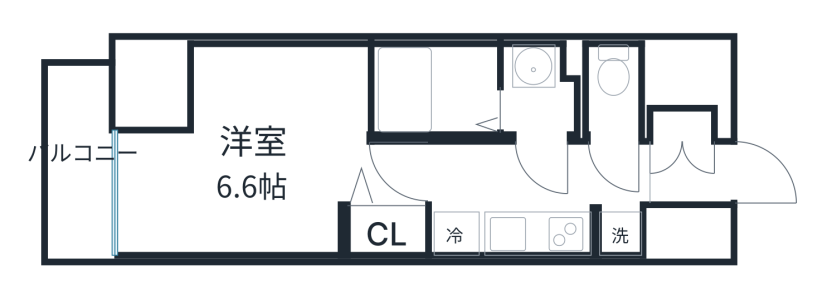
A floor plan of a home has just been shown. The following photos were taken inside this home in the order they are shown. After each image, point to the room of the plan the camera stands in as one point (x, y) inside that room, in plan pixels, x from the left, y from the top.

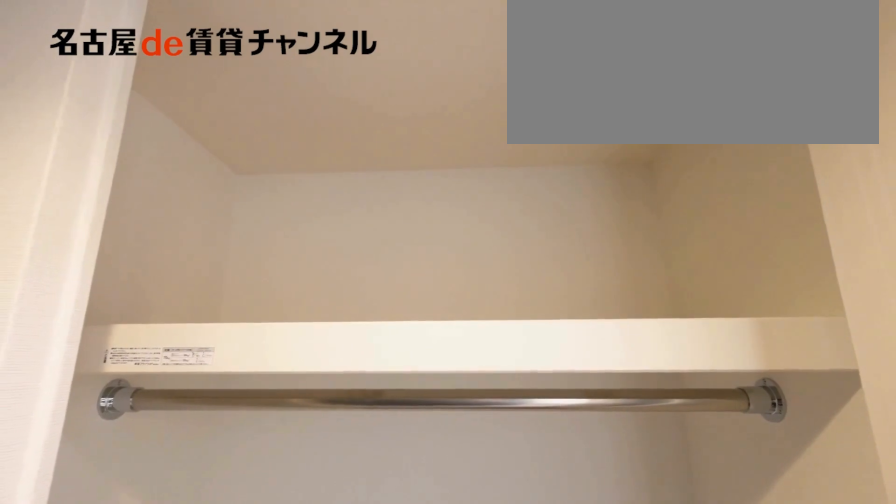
(384, 230)
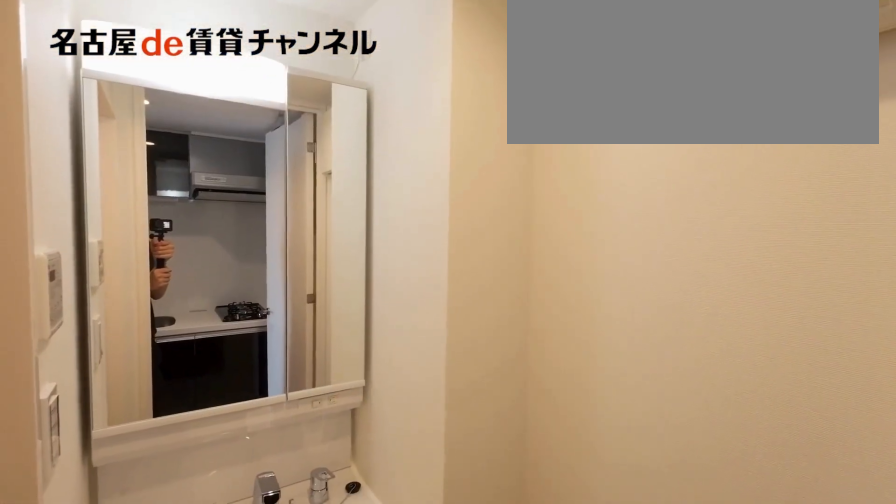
(541, 91)
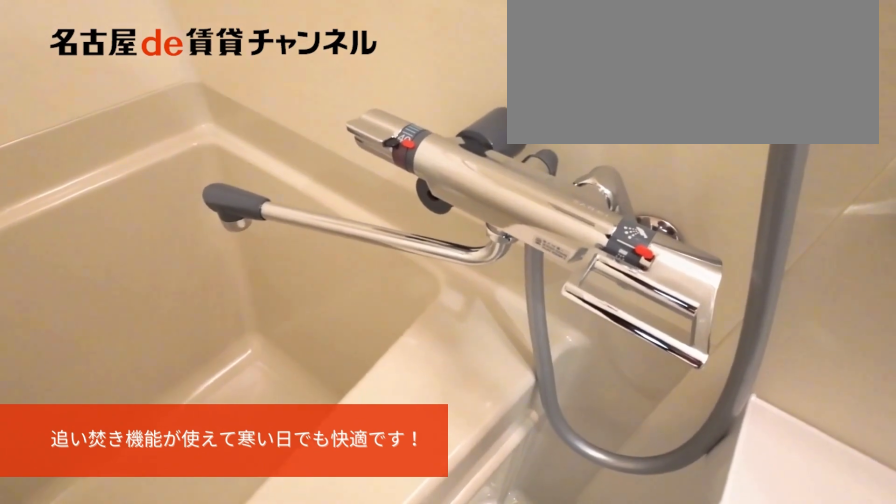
(435, 90)
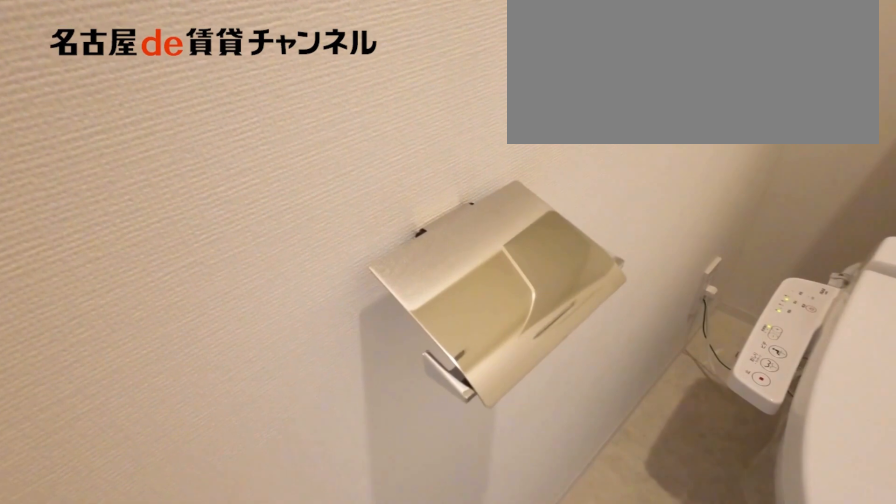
(610, 90)
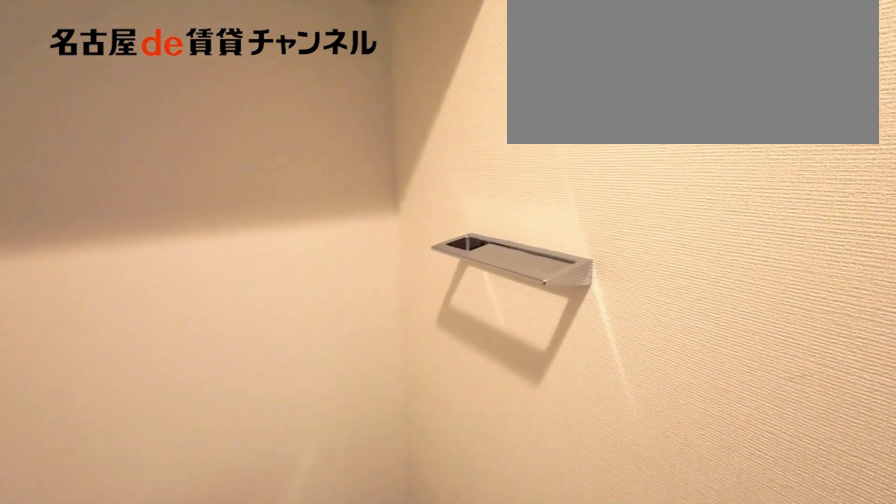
(610, 90)
